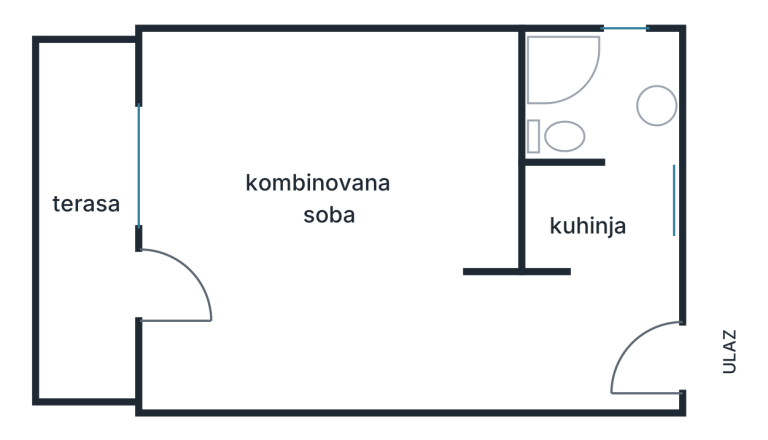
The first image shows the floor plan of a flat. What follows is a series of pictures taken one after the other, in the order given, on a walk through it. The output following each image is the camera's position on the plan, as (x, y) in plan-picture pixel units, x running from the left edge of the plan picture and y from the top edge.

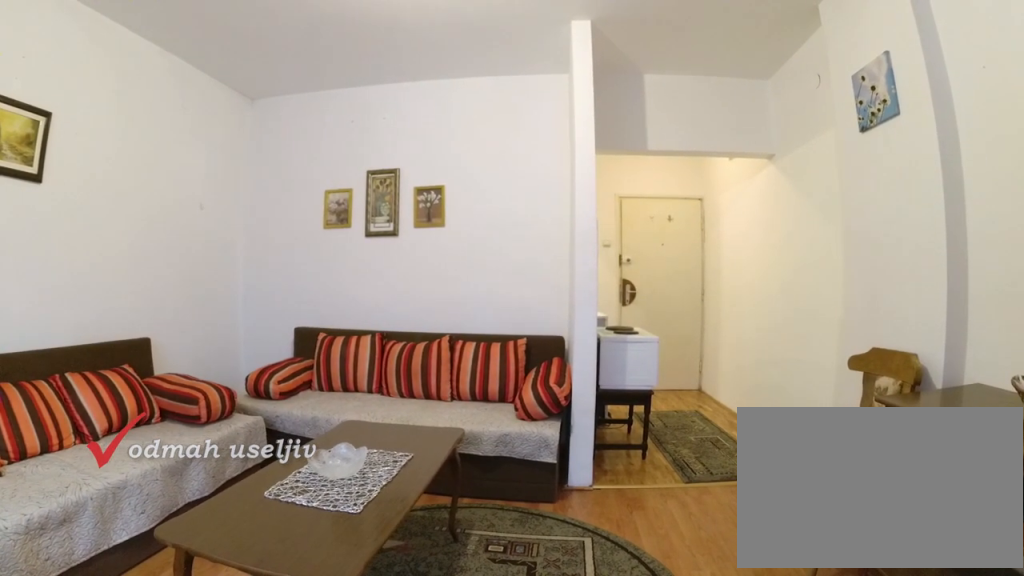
(169, 294)
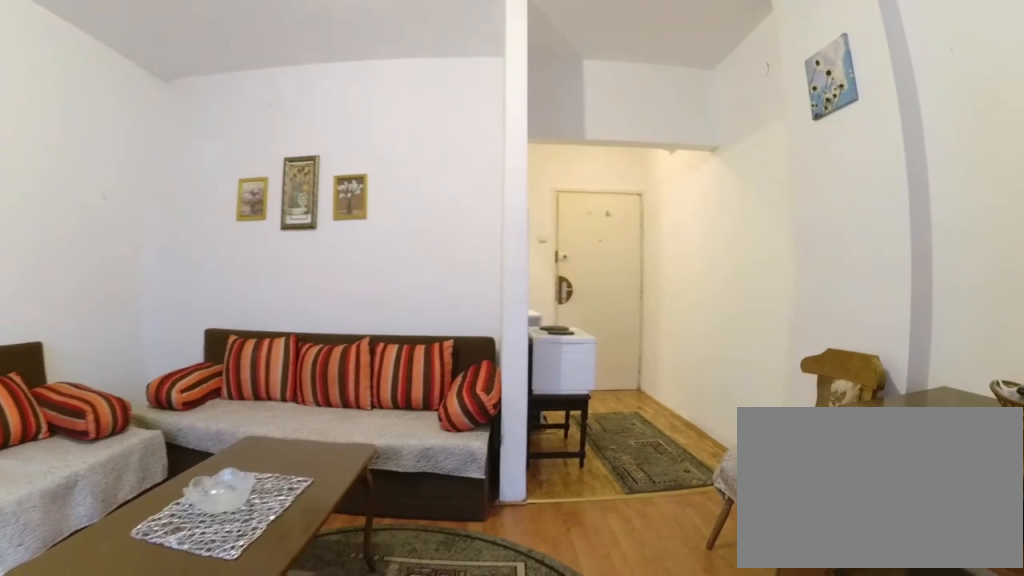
(191, 289)
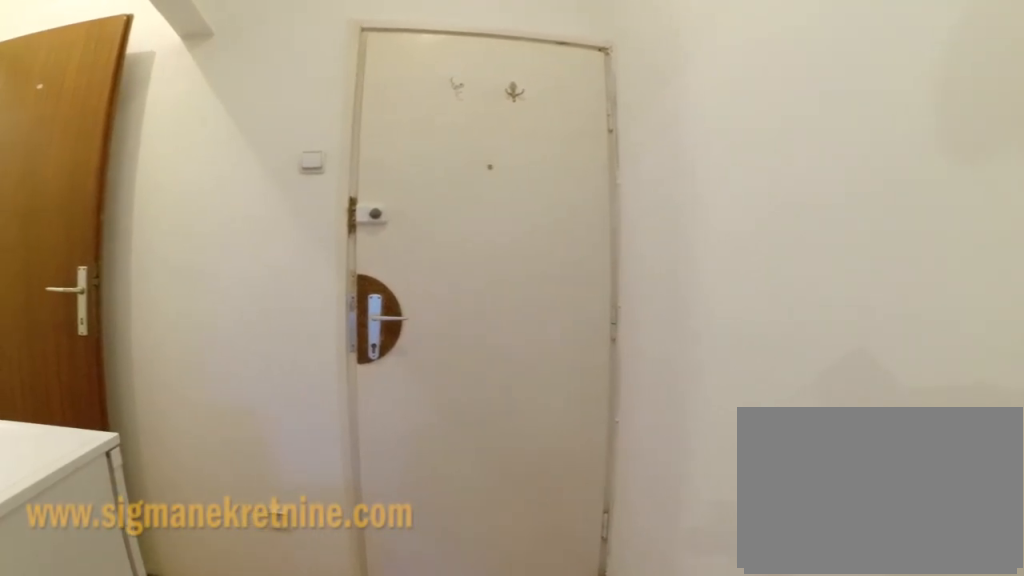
(533, 333)
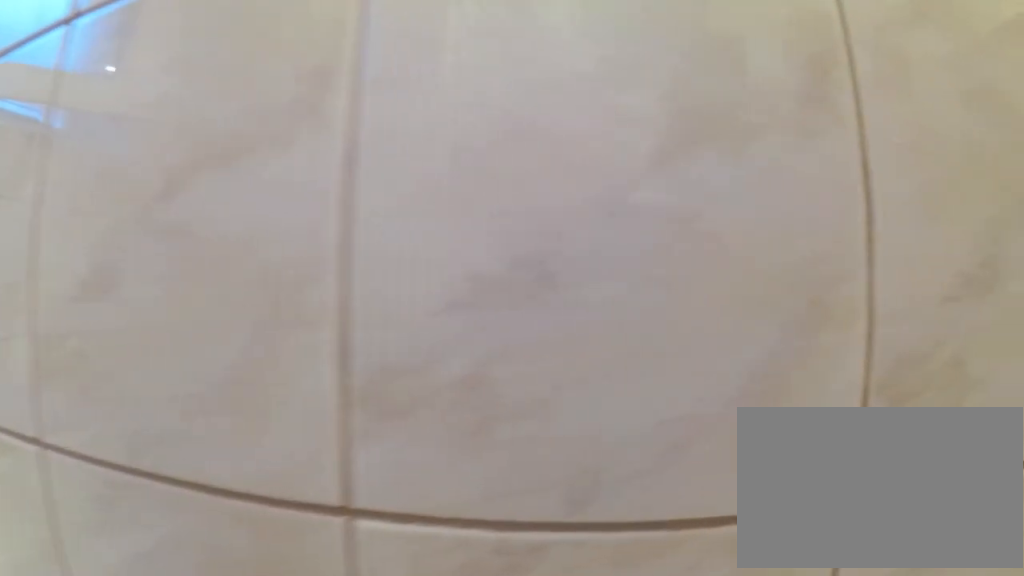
(612, 93)
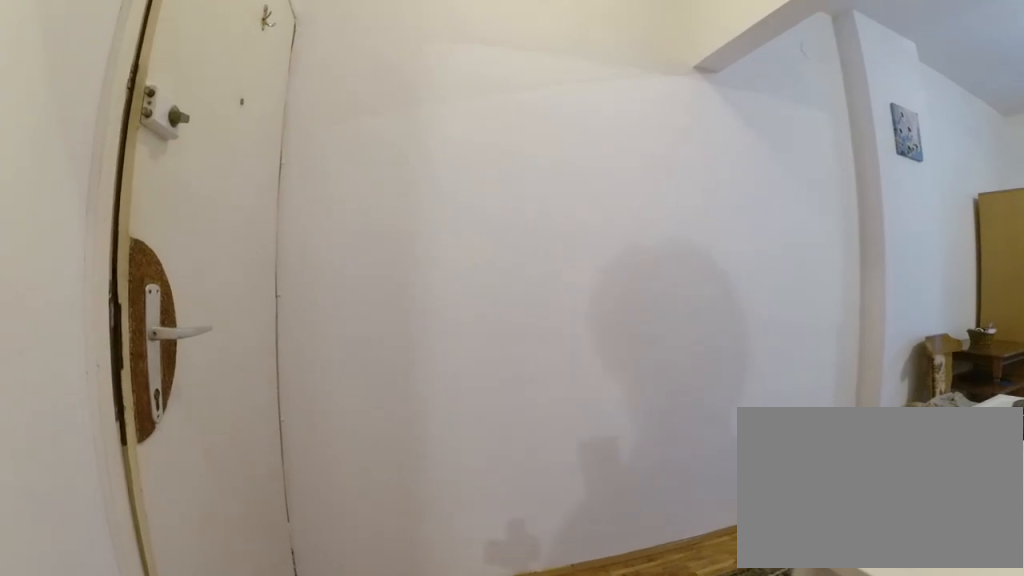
(630, 276)
